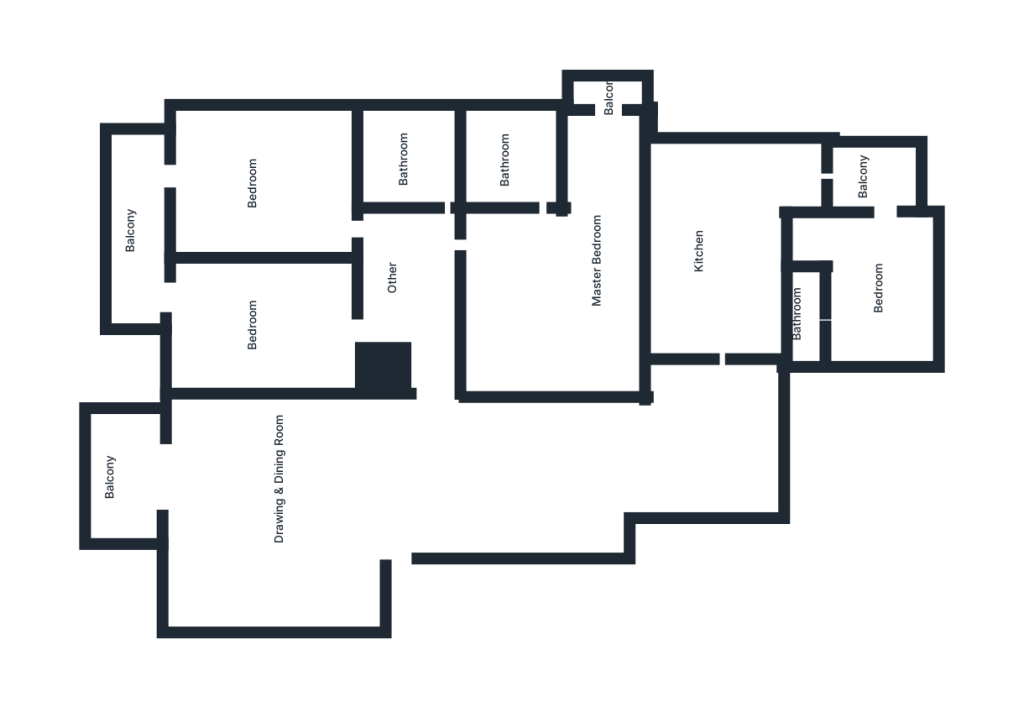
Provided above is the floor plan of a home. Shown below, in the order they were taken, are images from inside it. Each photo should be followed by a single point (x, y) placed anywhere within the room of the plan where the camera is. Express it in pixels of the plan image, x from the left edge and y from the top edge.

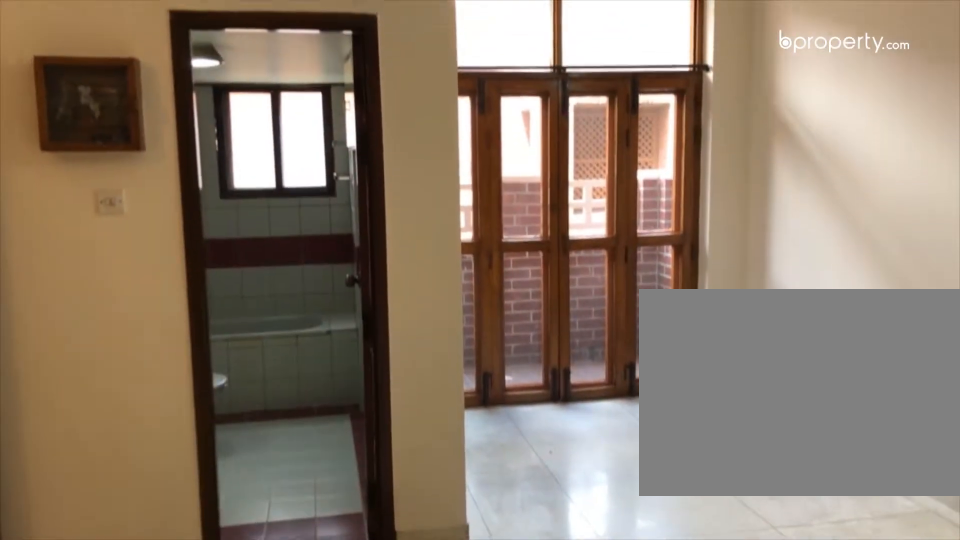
(564, 298)
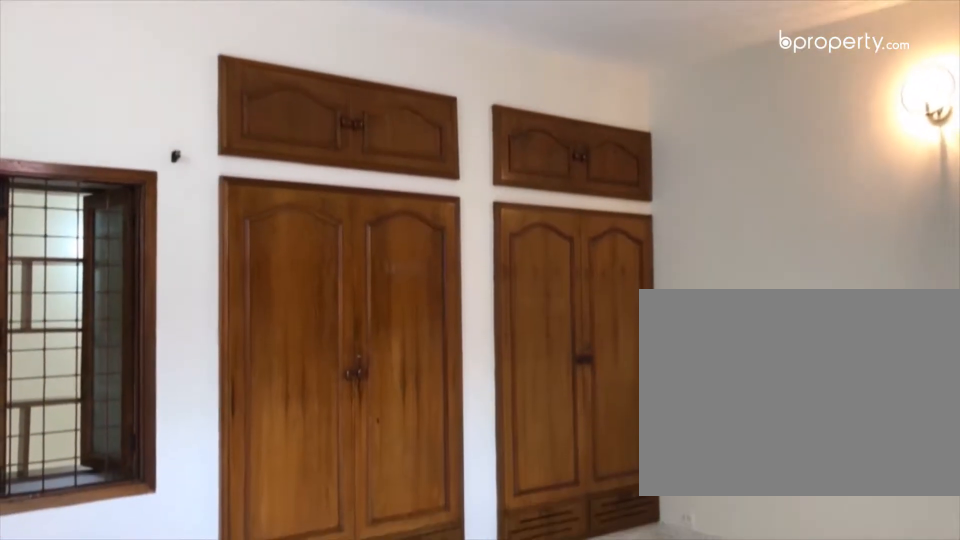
(564, 298)
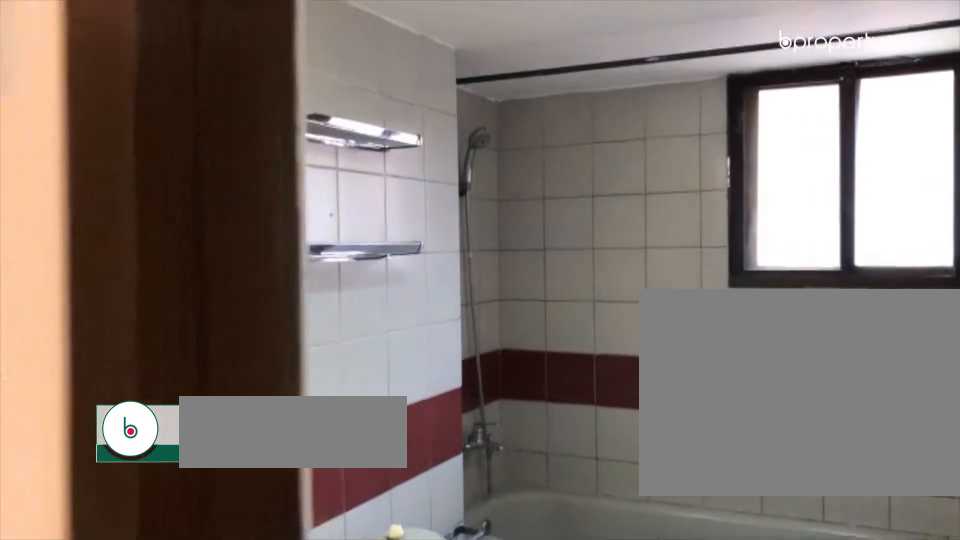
(519, 163)
